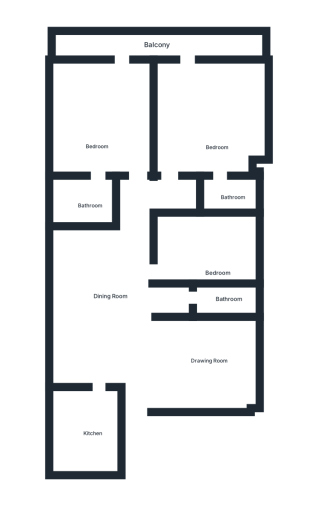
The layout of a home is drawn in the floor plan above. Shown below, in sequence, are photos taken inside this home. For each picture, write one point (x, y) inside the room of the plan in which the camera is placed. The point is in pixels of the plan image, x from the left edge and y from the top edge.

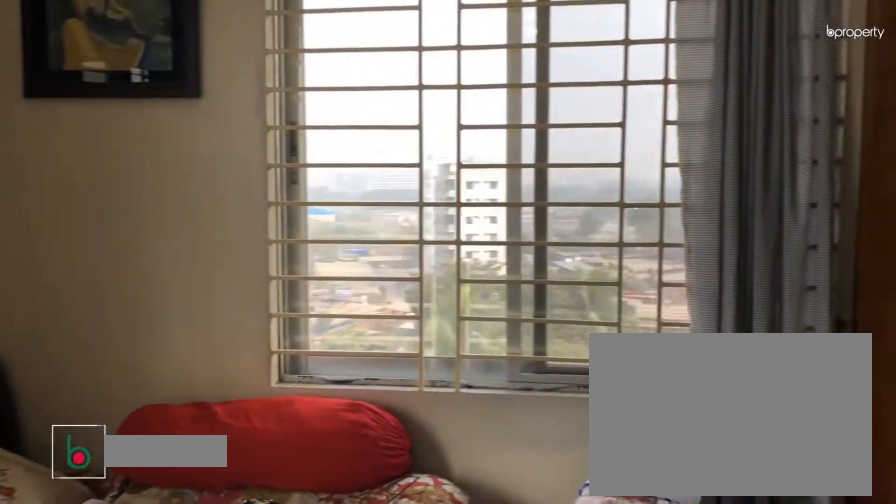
(101, 112)
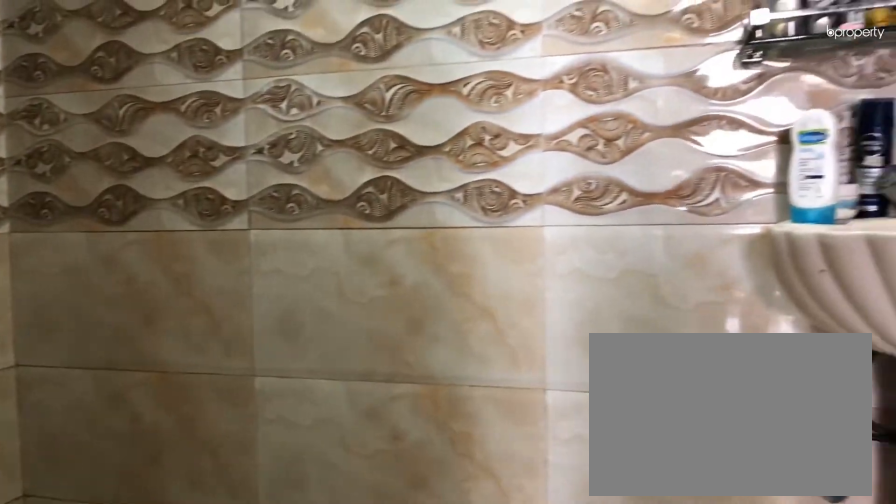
(84, 201)
